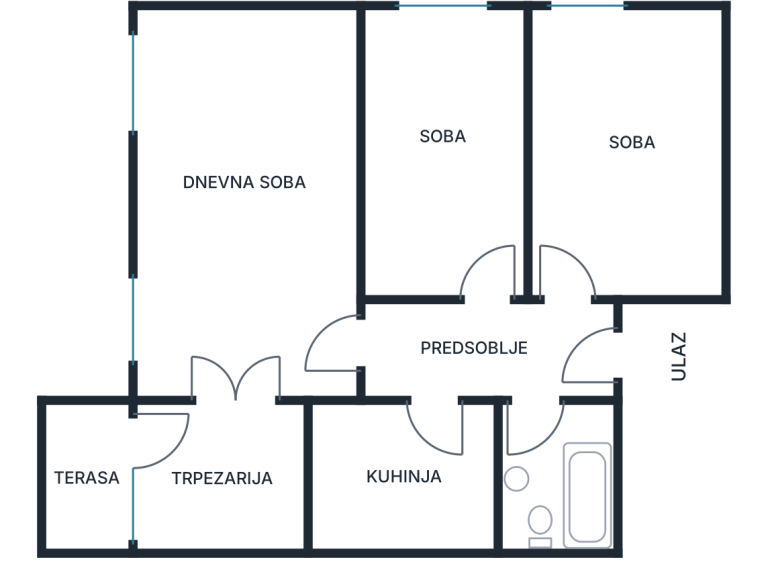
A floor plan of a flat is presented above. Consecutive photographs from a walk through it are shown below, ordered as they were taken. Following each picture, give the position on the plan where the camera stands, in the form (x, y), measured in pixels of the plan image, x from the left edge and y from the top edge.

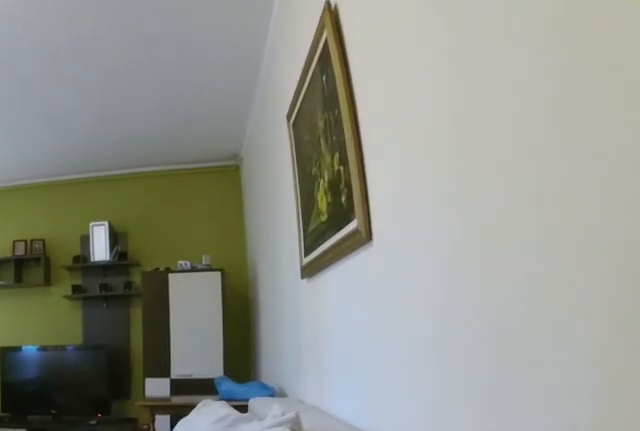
(329, 341)
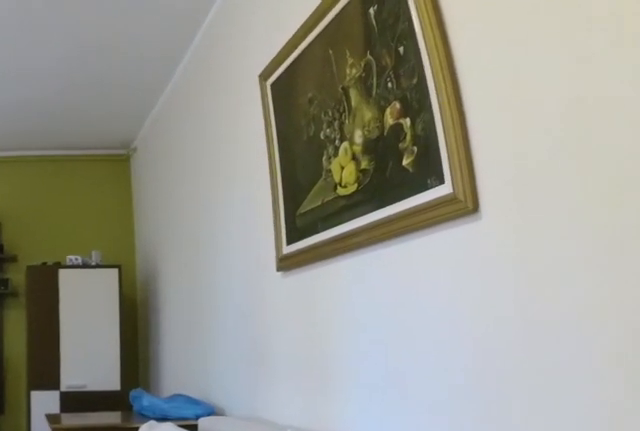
(309, 267)
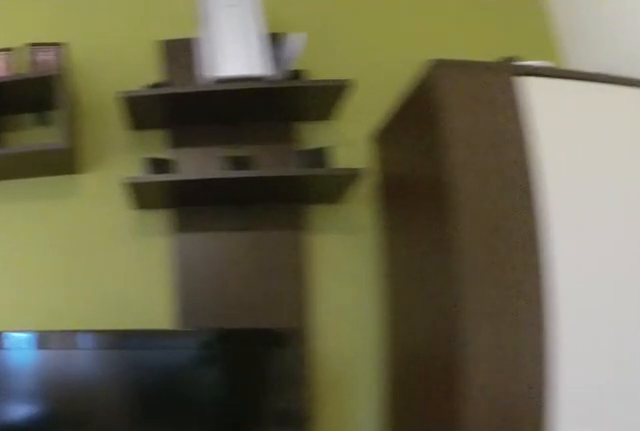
(274, 76)
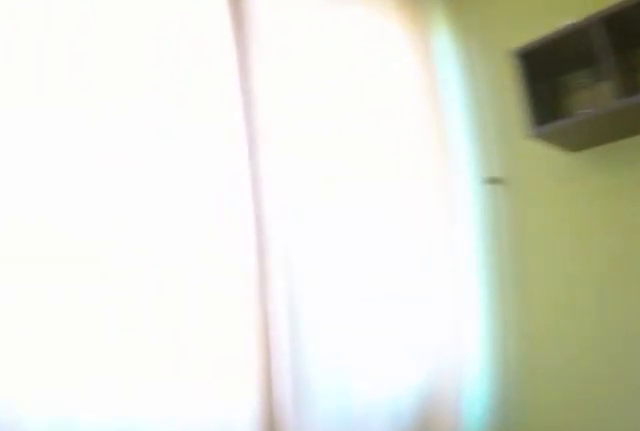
(283, 62)
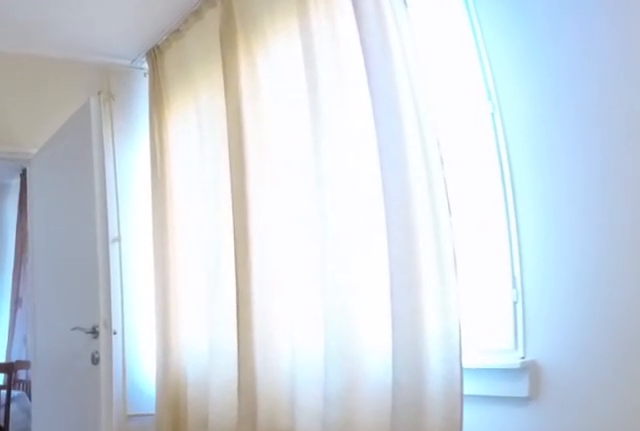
(262, 161)
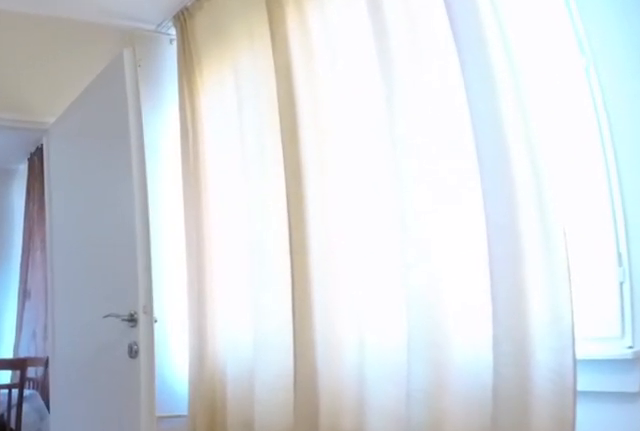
(261, 185)
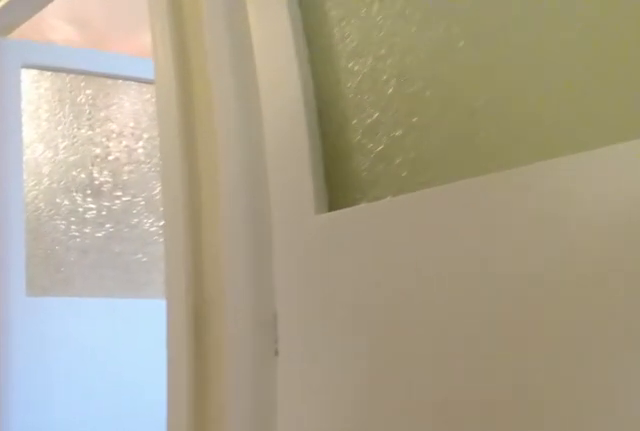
(327, 334)
